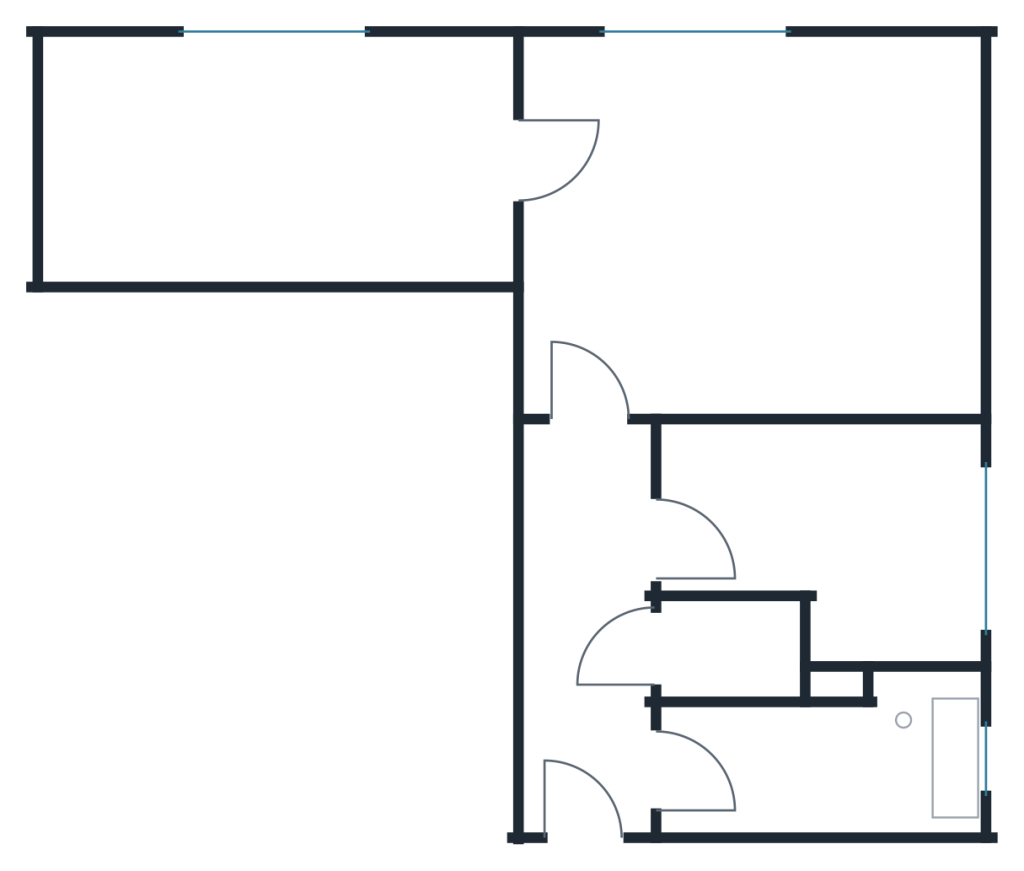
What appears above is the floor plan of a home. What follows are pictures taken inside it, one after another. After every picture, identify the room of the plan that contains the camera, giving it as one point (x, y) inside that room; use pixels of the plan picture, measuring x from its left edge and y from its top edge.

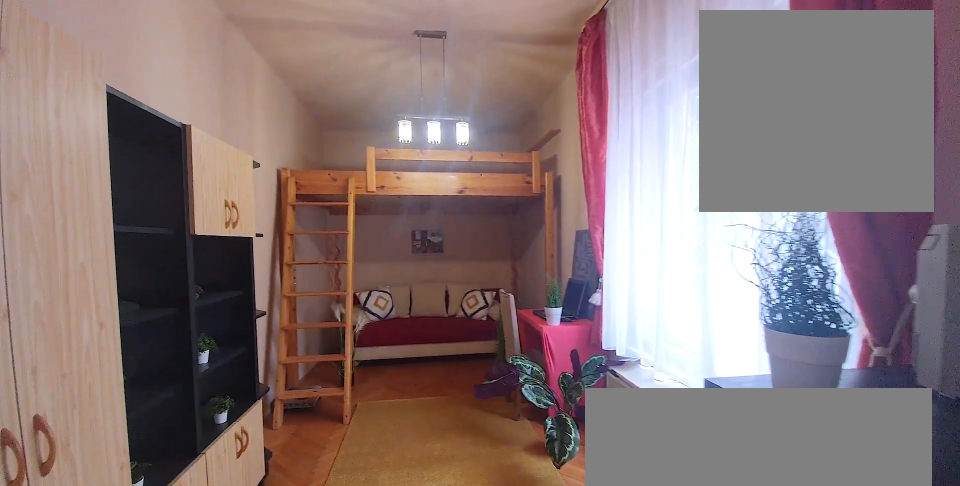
(282, 163)
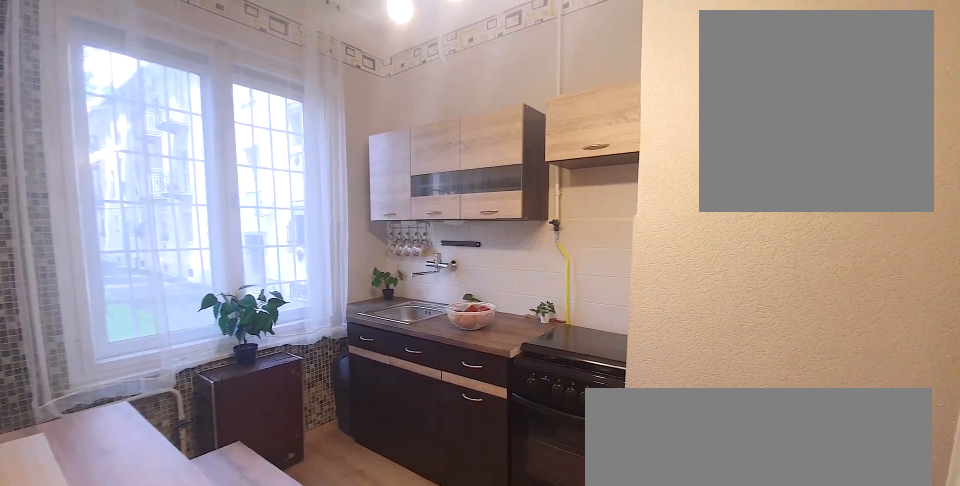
(839, 517)
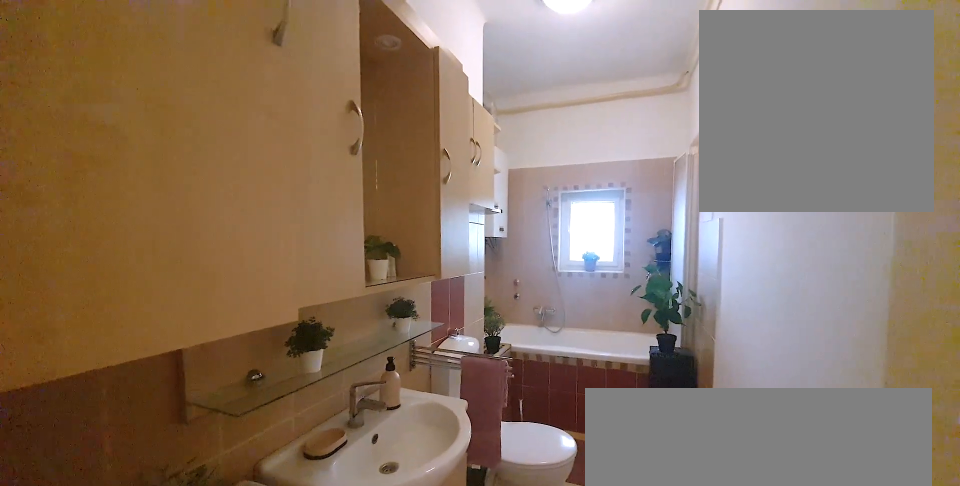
(839, 777)
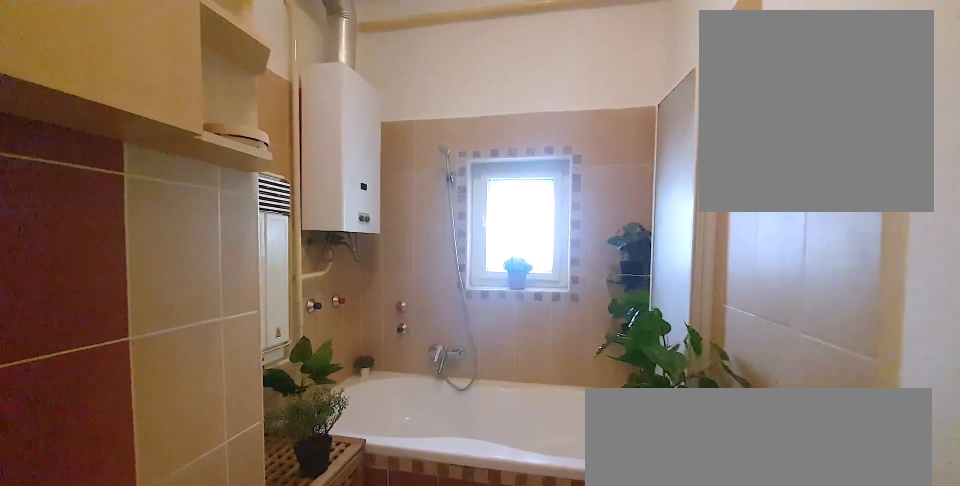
(839, 777)
